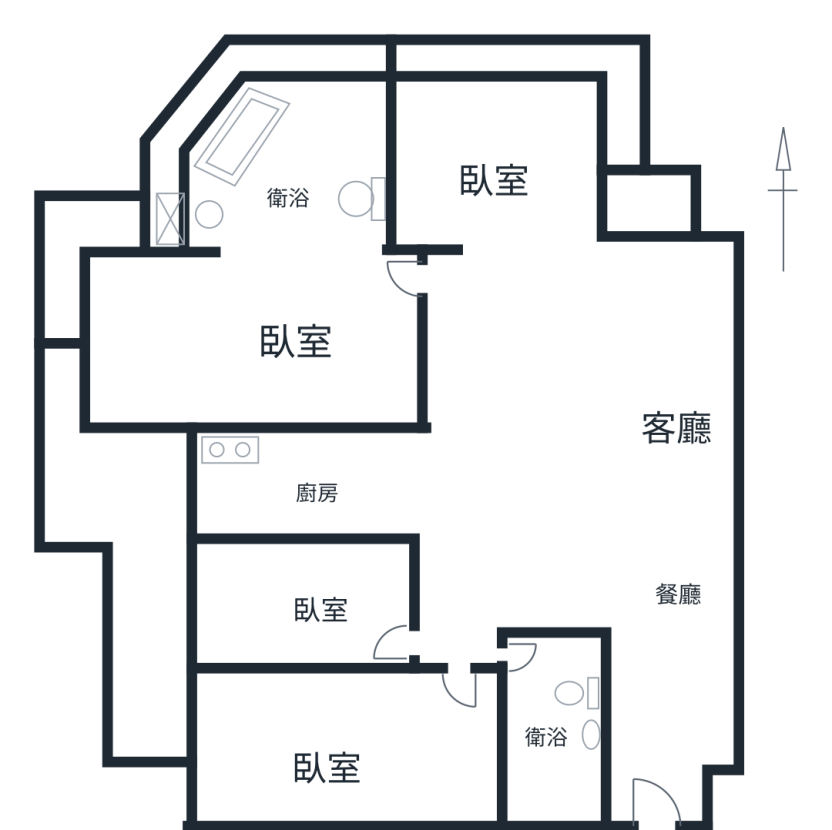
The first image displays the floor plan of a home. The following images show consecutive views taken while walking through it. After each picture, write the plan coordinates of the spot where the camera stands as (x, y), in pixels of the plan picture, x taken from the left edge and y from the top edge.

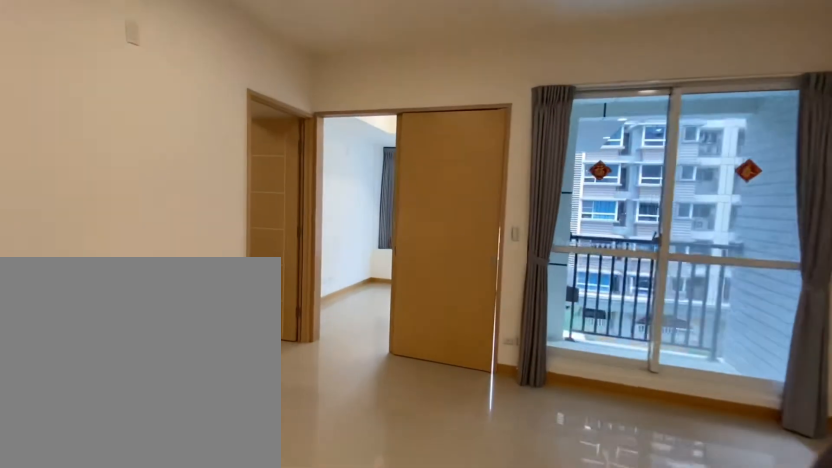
(610, 355)
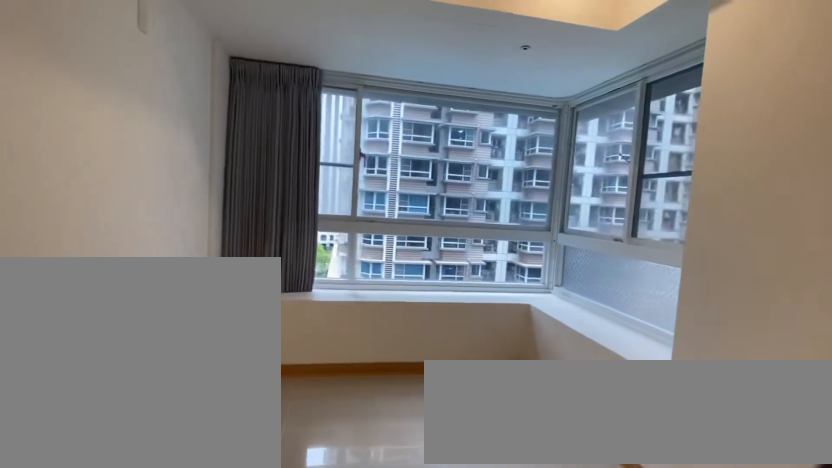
(493, 143)
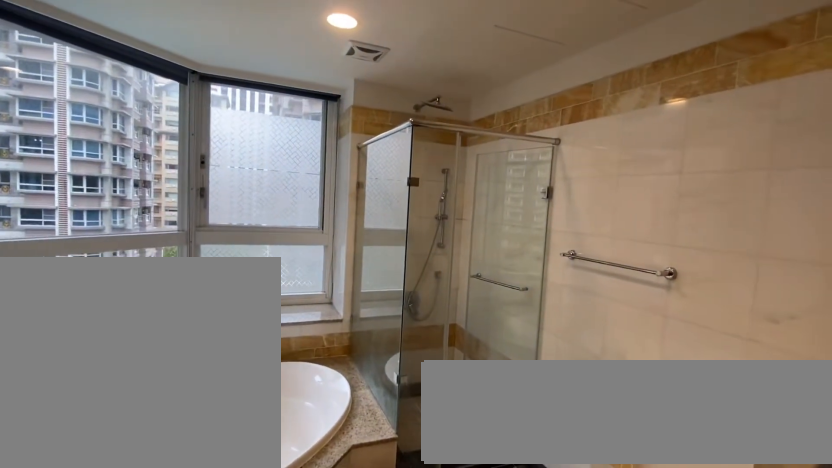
(299, 123)
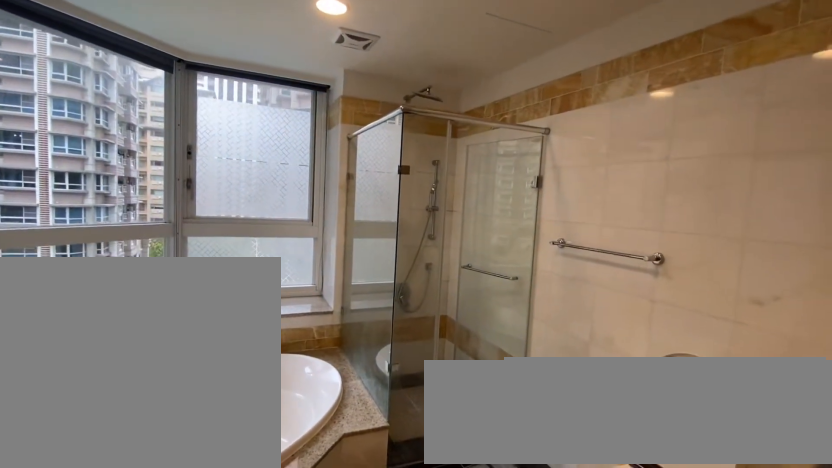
(299, 133)
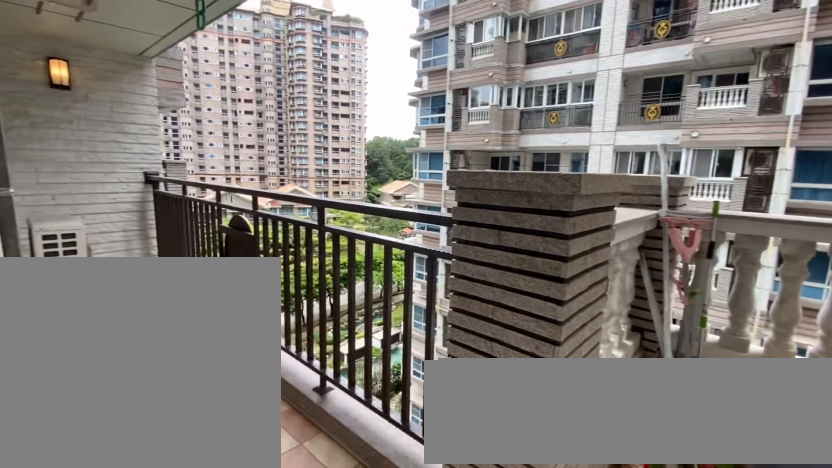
(133, 486)
